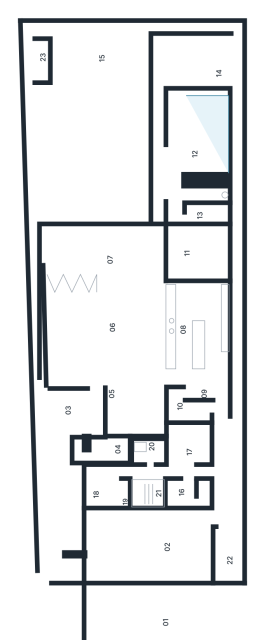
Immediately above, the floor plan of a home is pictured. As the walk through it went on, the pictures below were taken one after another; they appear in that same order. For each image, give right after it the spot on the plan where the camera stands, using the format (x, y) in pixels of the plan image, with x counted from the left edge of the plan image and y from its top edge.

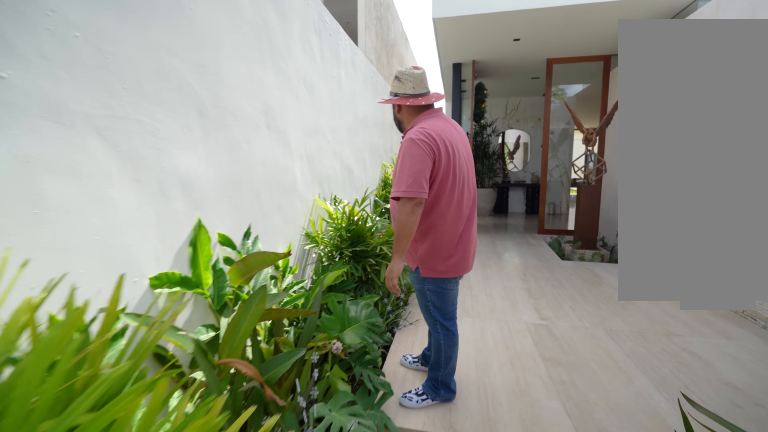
(64, 489)
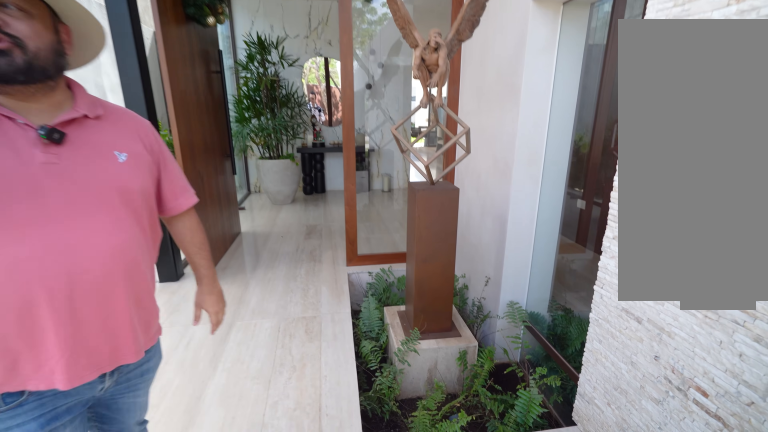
(65, 479)
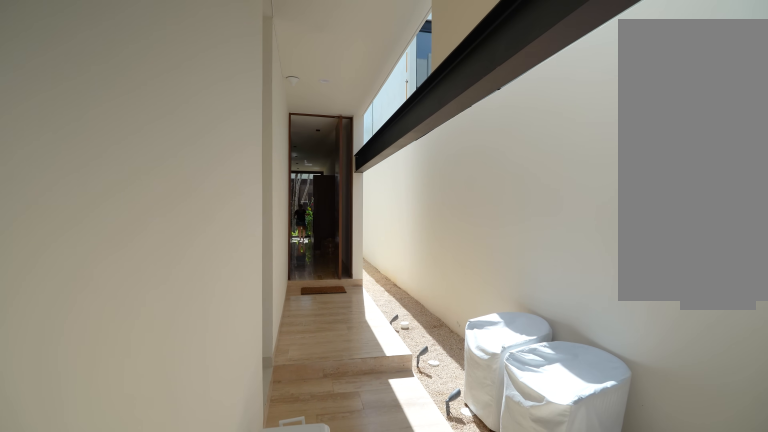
(222, 518)
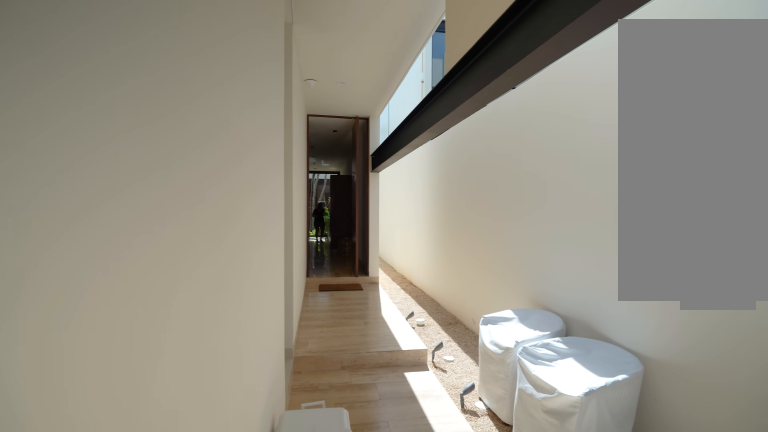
(222, 518)
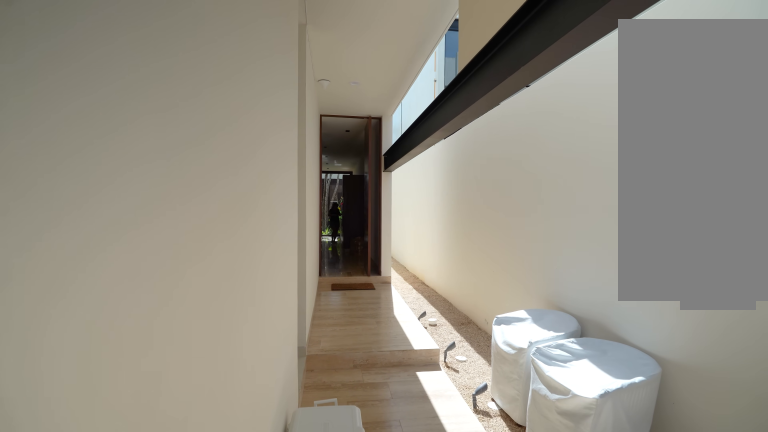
(222, 518)
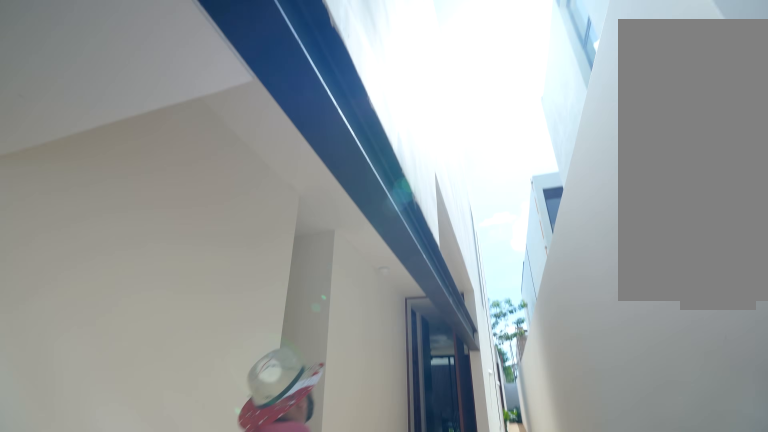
(235, 501)
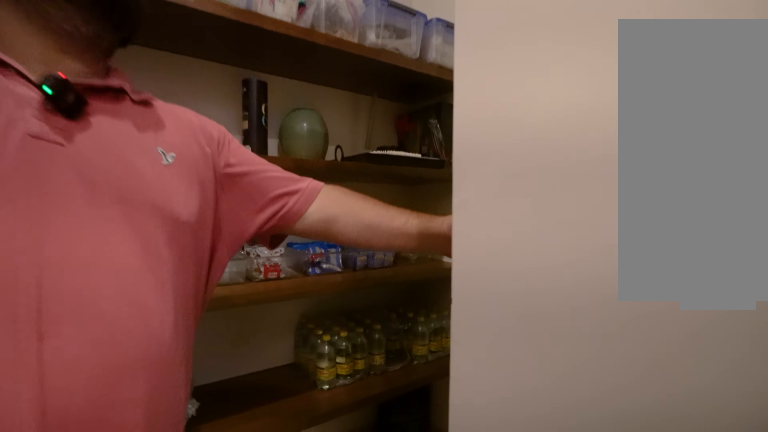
(179, 408)
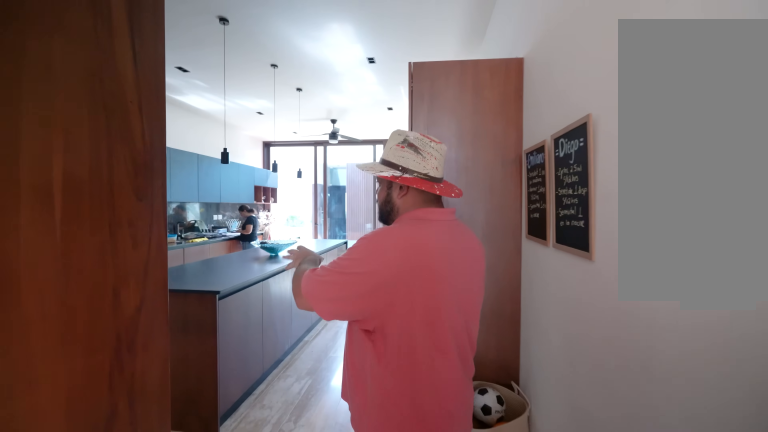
(220, 405)
